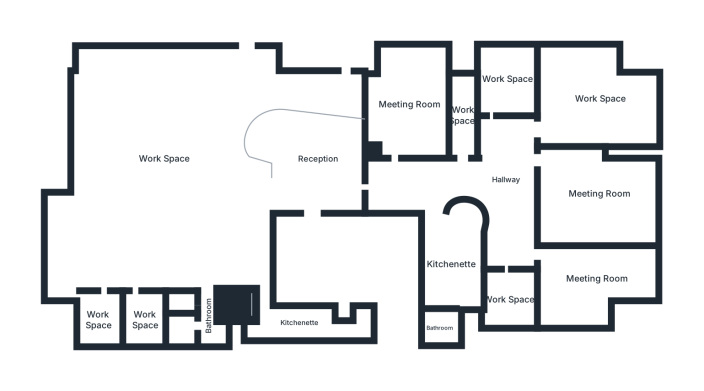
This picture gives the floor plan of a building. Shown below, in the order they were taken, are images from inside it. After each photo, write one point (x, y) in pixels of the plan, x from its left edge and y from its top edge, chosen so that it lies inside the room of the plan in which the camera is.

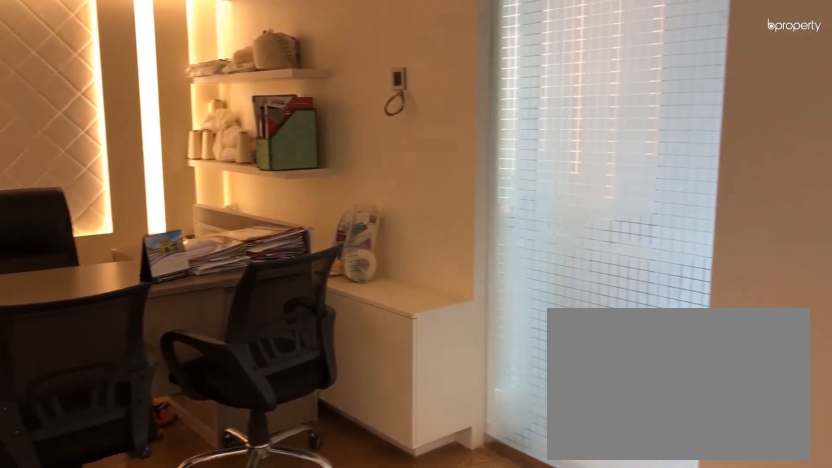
(463, 117)
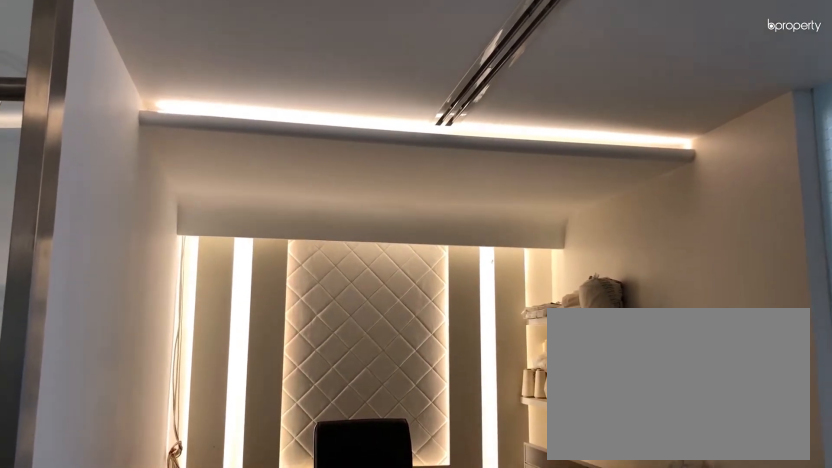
(463, 116)
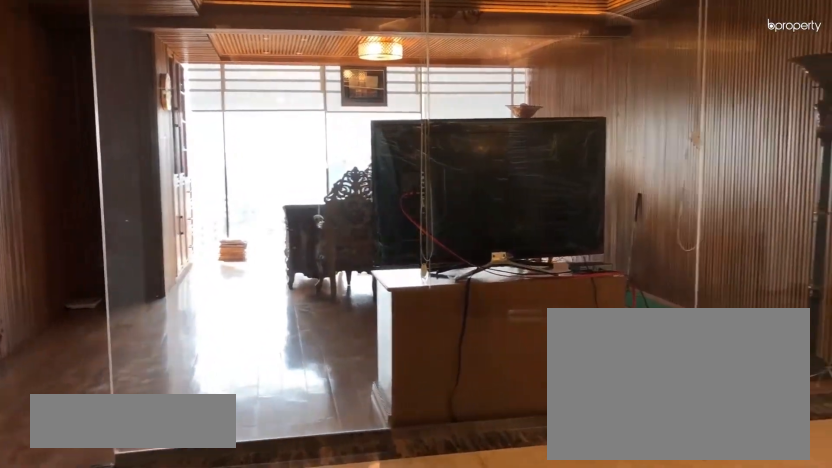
(505, 179)
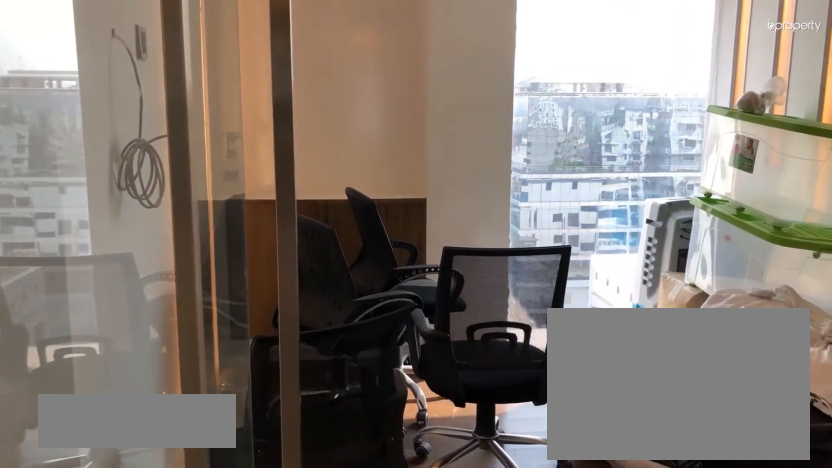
(508, 79)
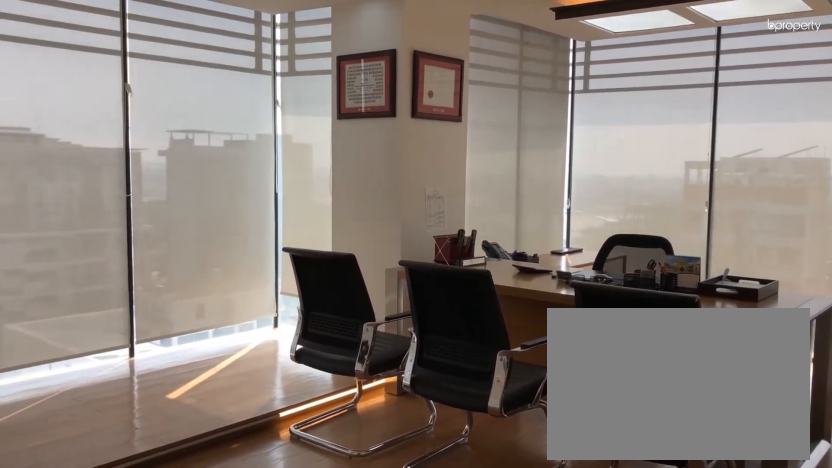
(601, 99)
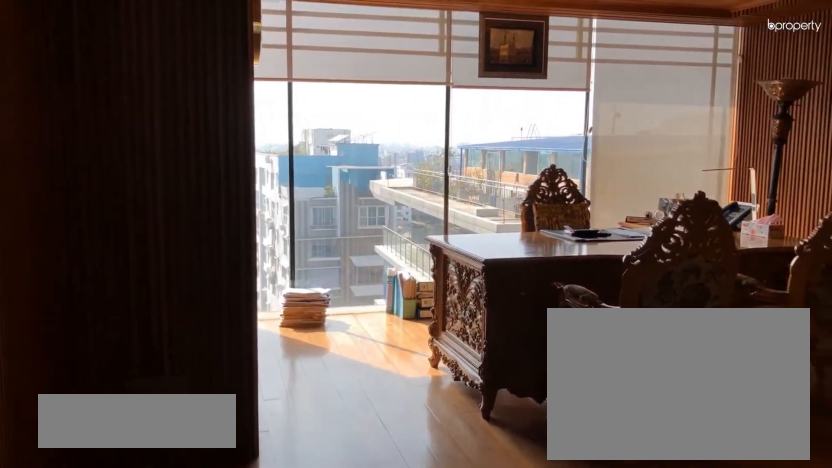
(599, 194)
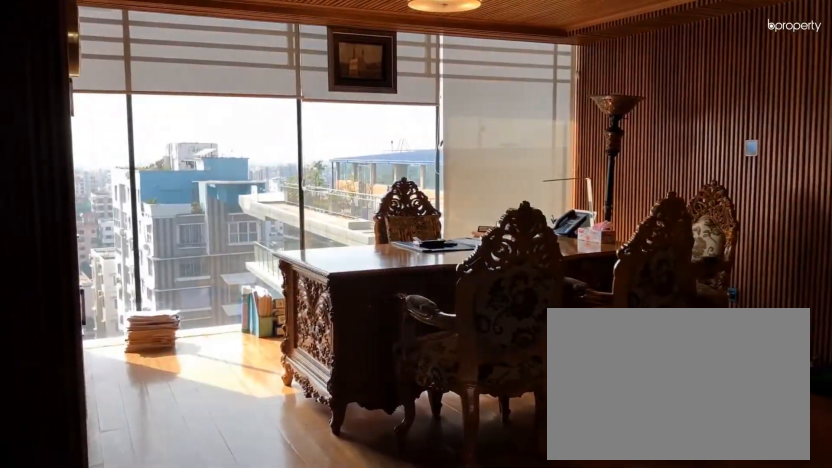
(599, 195)
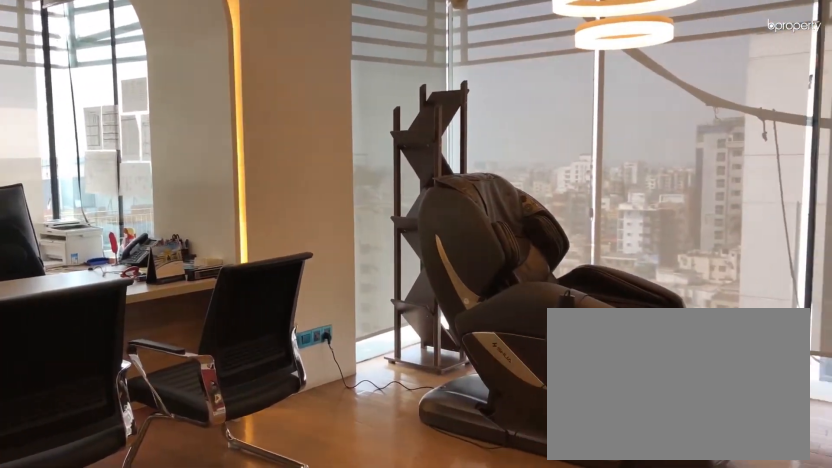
(596, 280)
